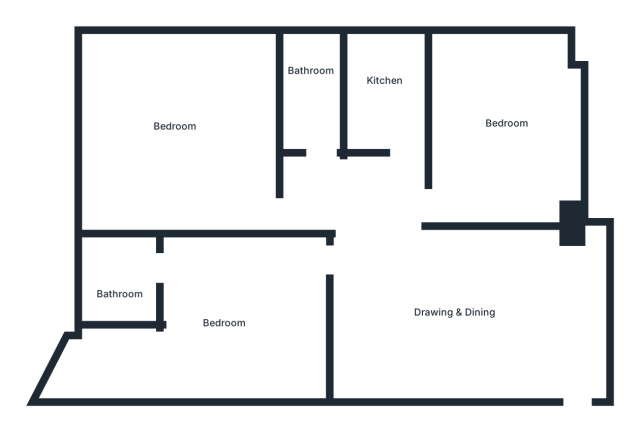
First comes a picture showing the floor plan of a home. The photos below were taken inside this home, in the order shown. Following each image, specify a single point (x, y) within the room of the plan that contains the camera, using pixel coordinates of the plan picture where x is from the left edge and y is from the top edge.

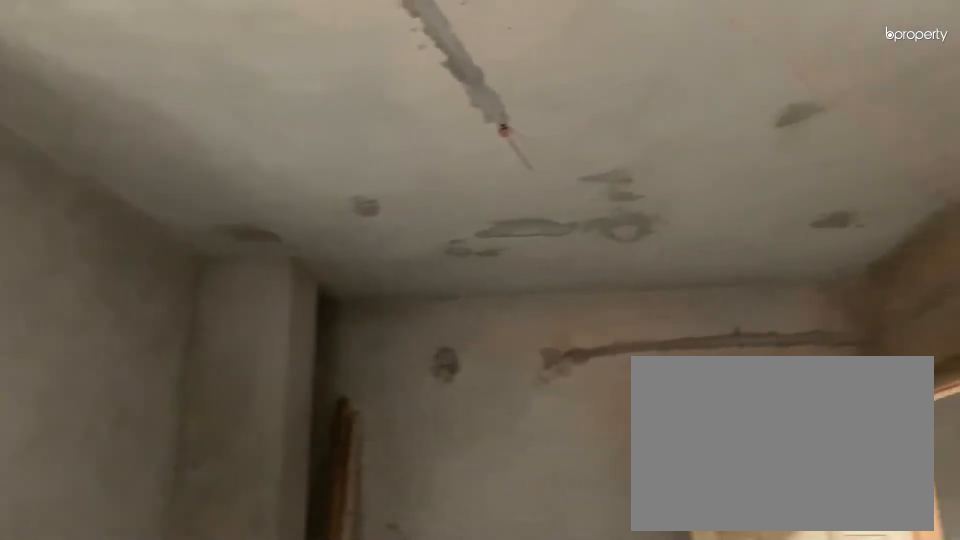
(467, 319)
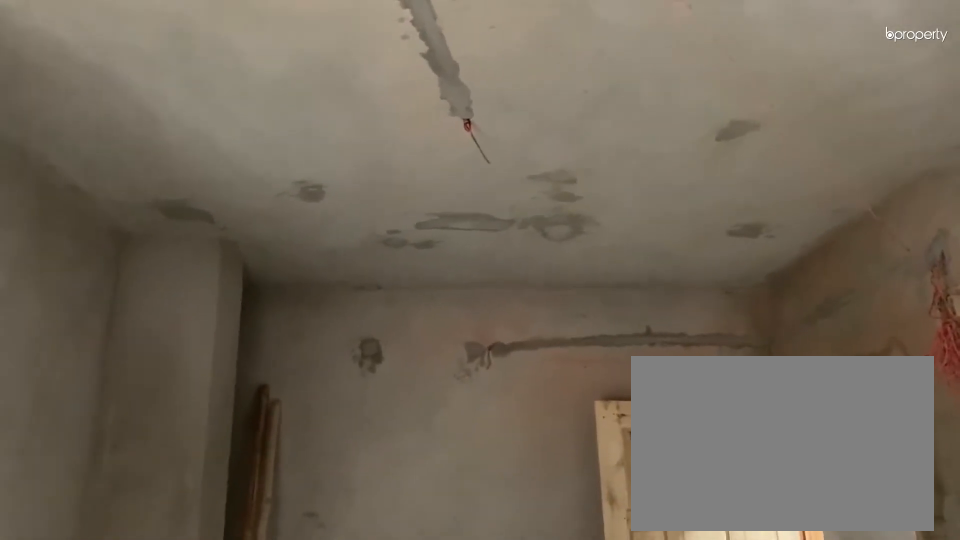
(467, 319)
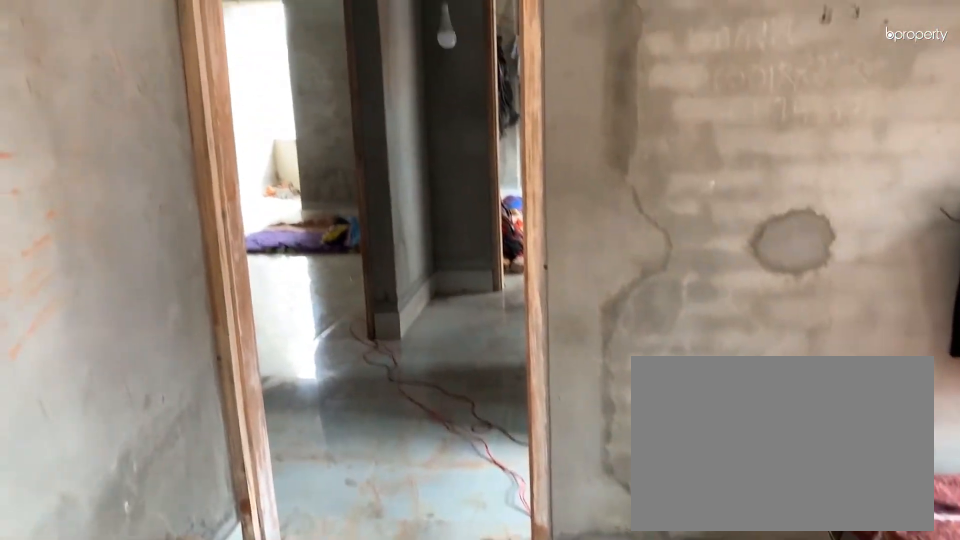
(499, 125)
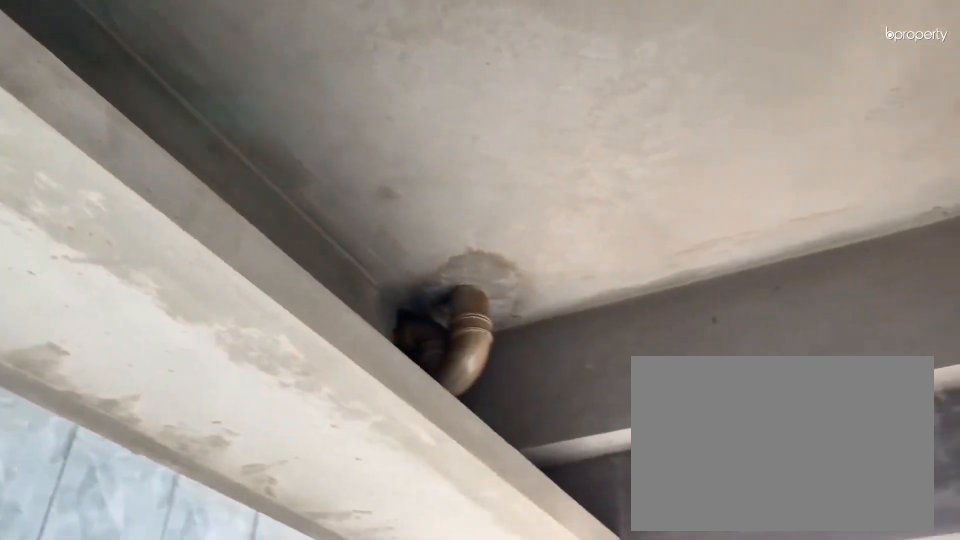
(377, 88)
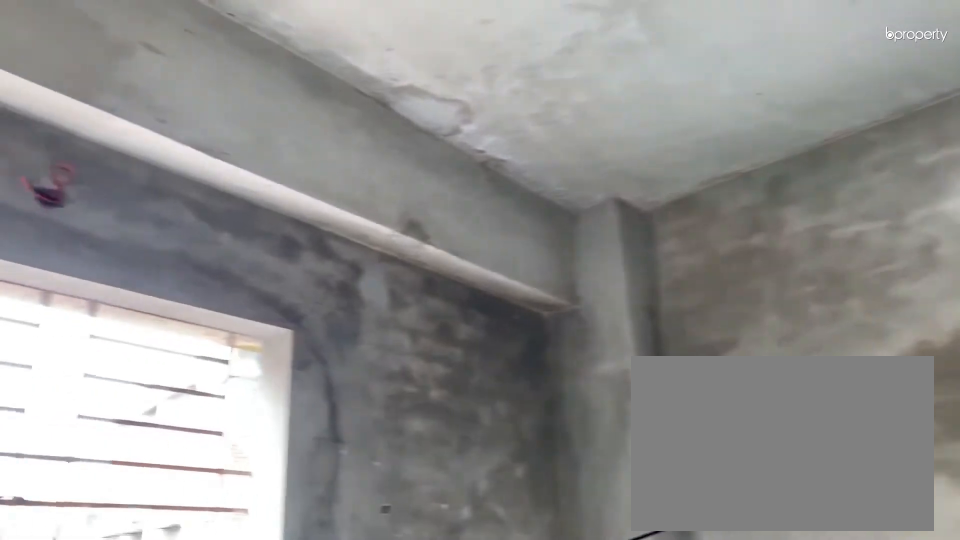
(175, 123)
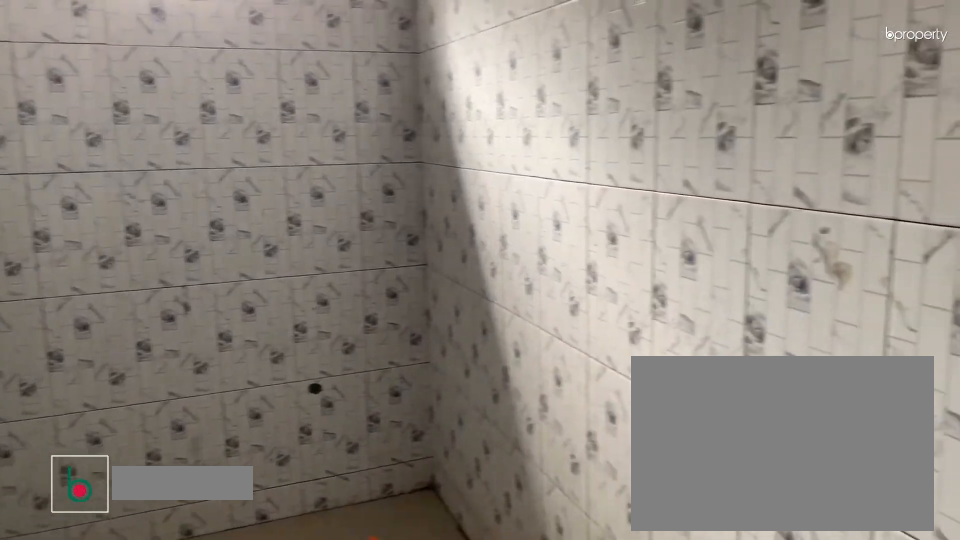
(309, 79)
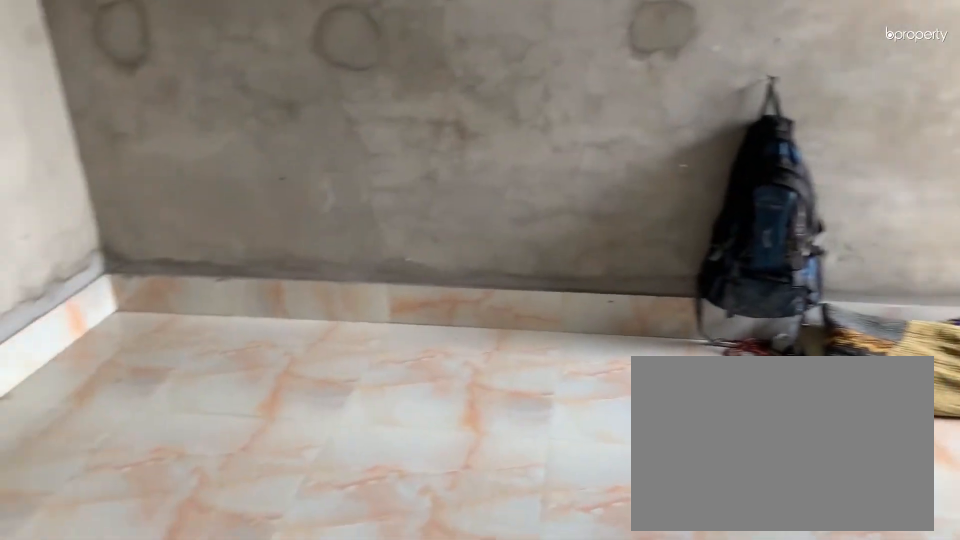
(232, 314)
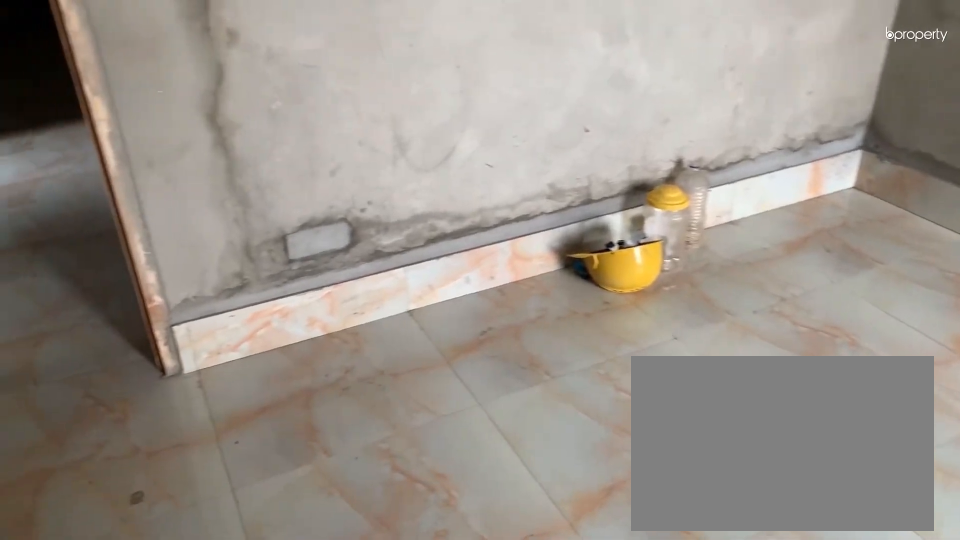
(232, 314)
